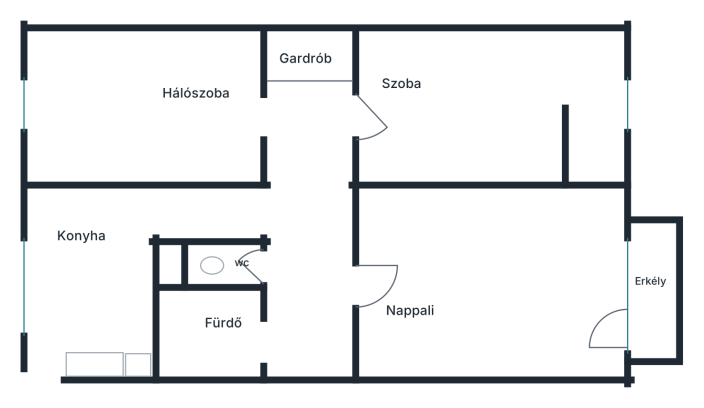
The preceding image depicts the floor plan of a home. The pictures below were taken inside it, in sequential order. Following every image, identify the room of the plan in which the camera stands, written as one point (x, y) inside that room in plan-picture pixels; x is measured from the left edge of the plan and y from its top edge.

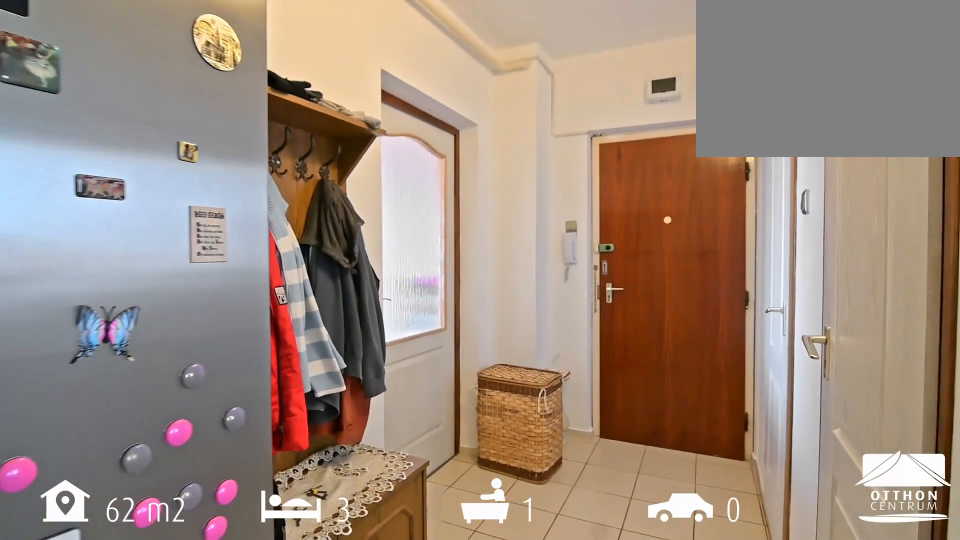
(312, 235)
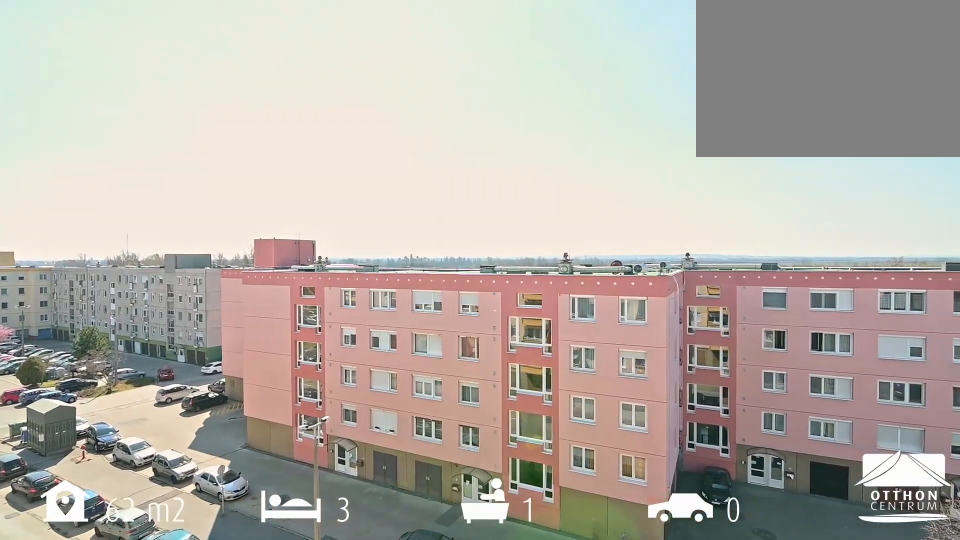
(652, 288)
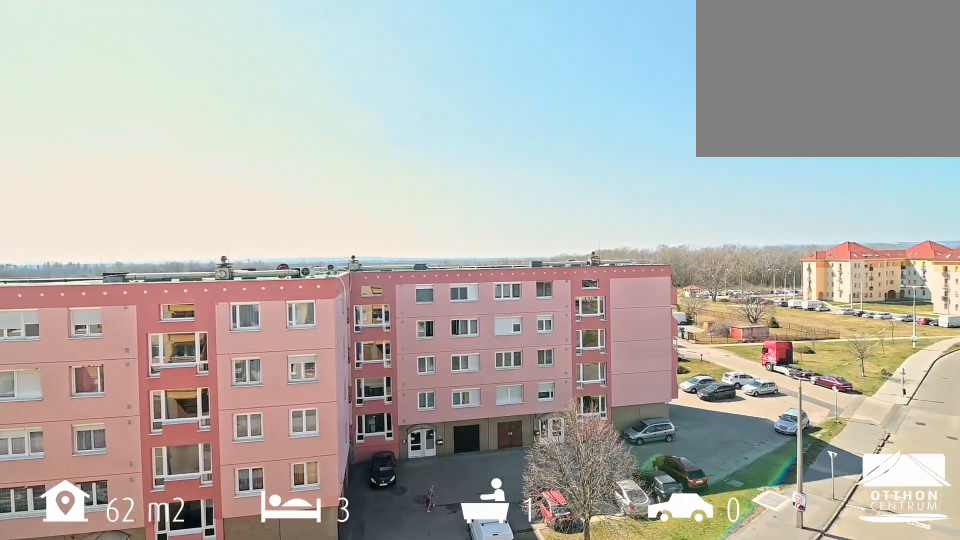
(652, 288)
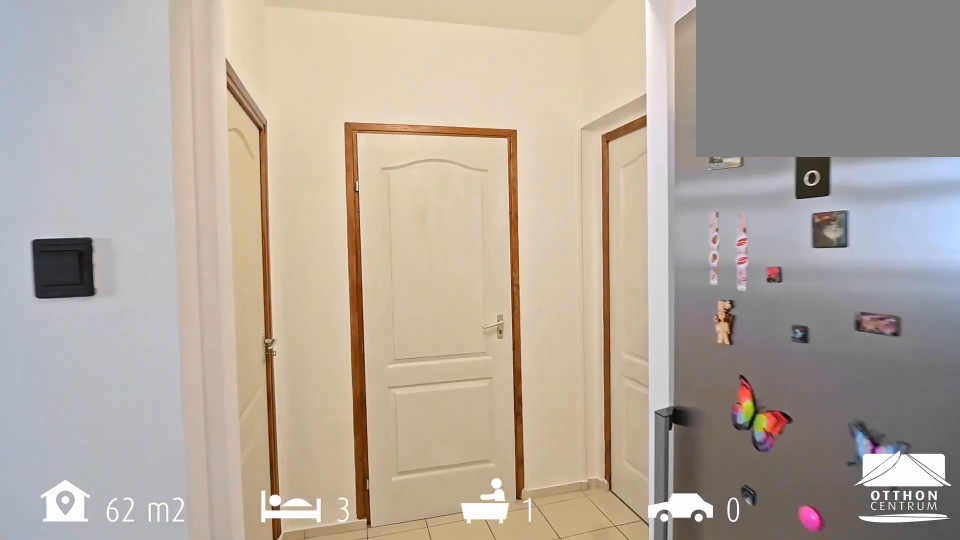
(308, 108)
